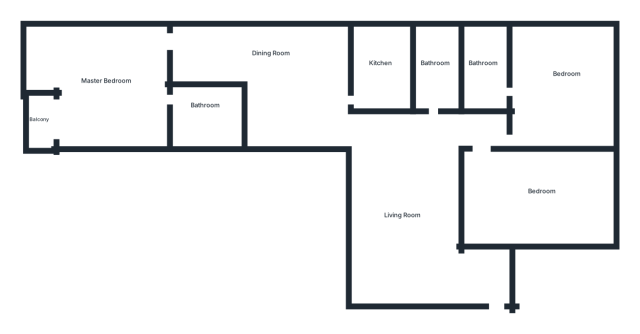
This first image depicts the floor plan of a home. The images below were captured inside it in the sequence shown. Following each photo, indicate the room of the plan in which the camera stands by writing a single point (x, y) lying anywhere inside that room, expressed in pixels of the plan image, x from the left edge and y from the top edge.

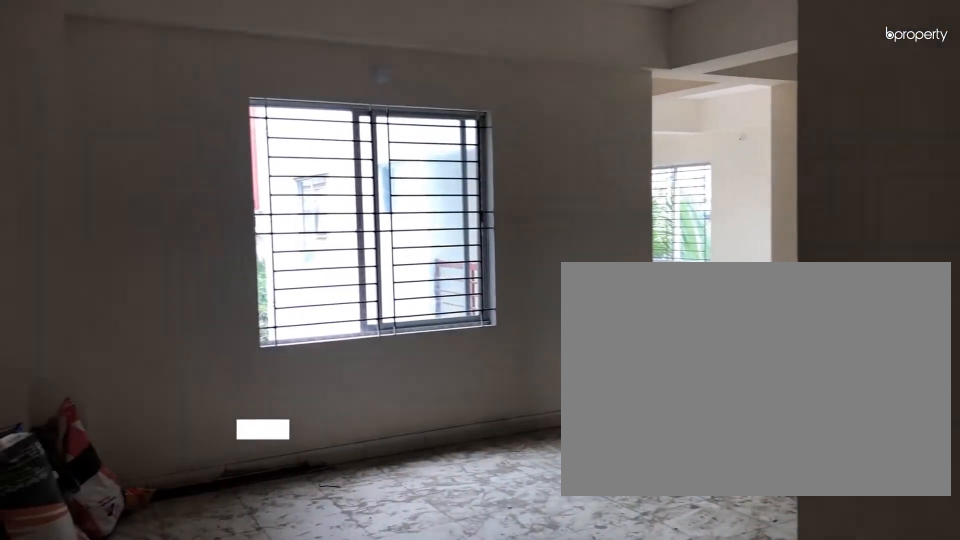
(469, 288)
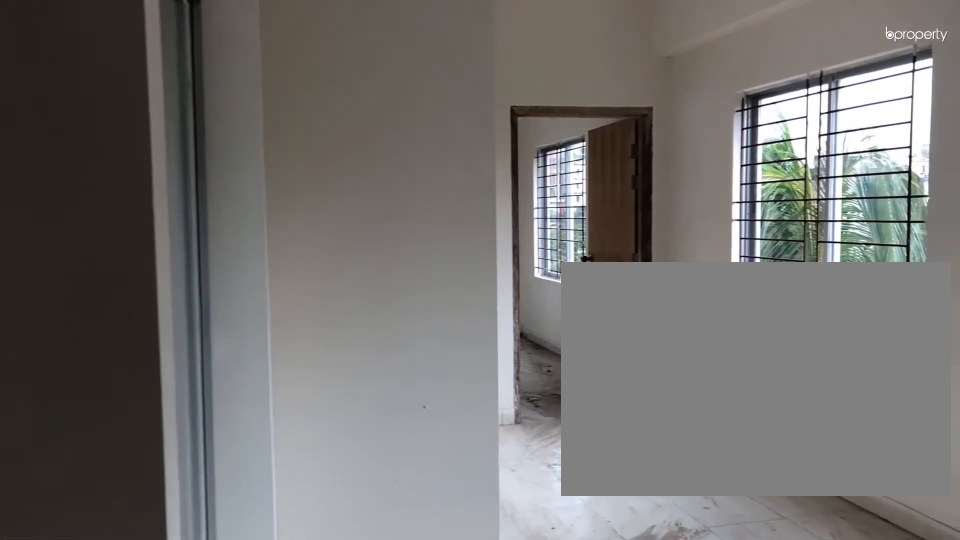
(292, 67)
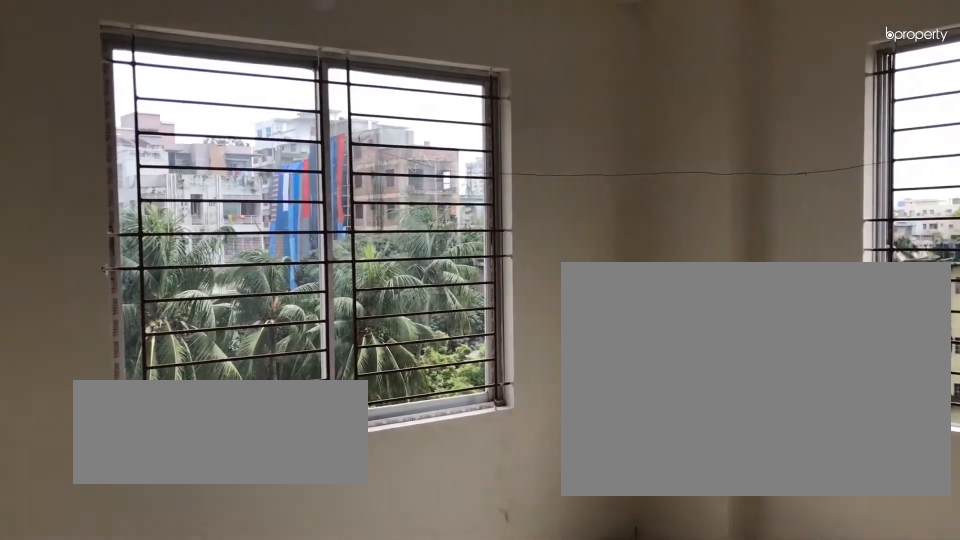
(569, 75)
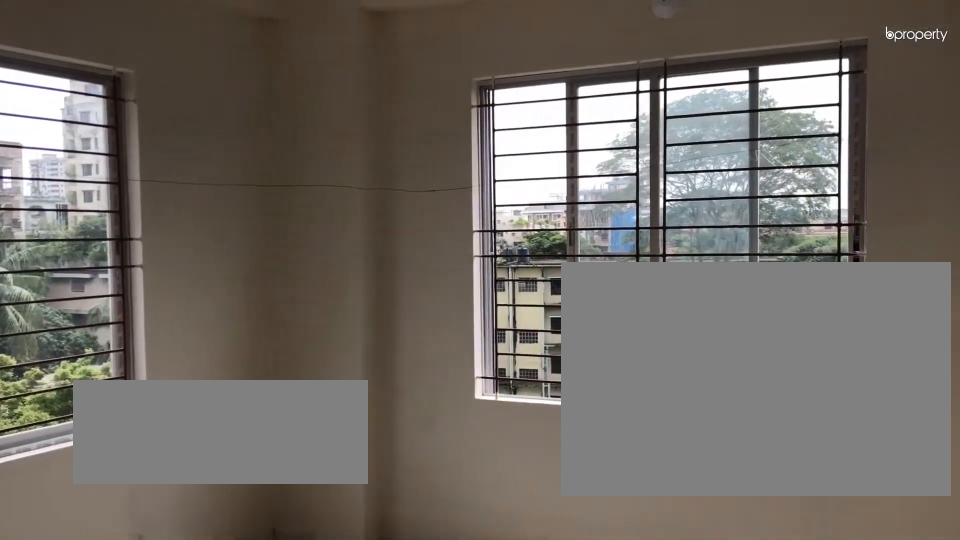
(569, 75)
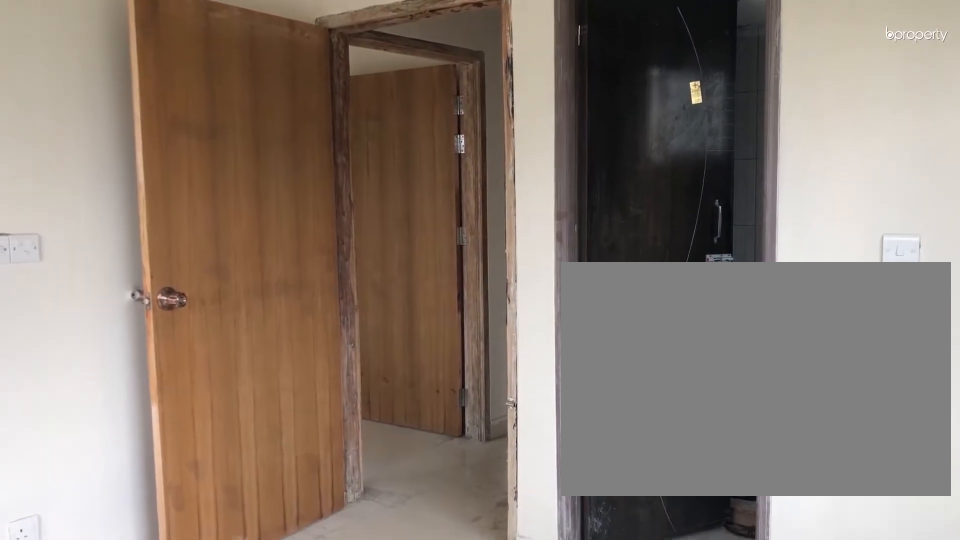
(569, 76)
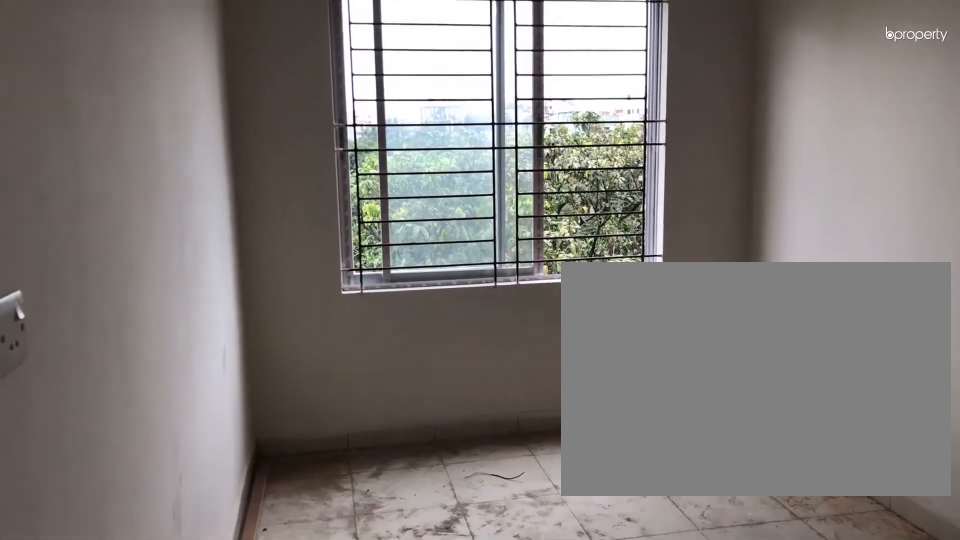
(542, 195)
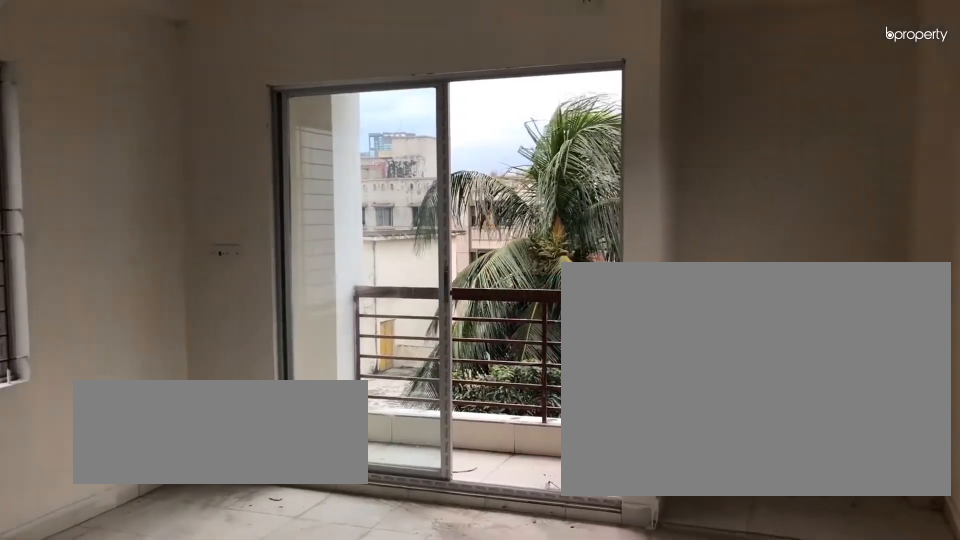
(96, 79)
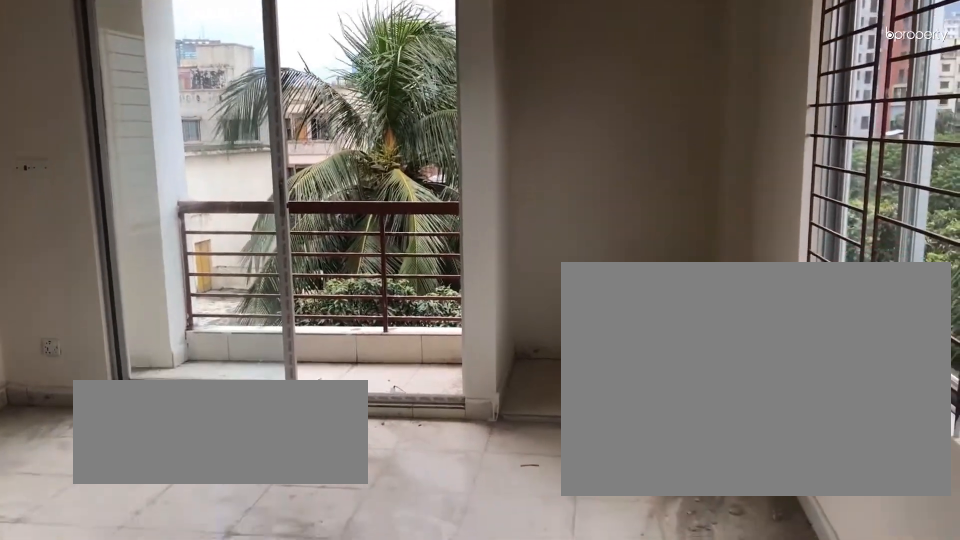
(96, 79)
